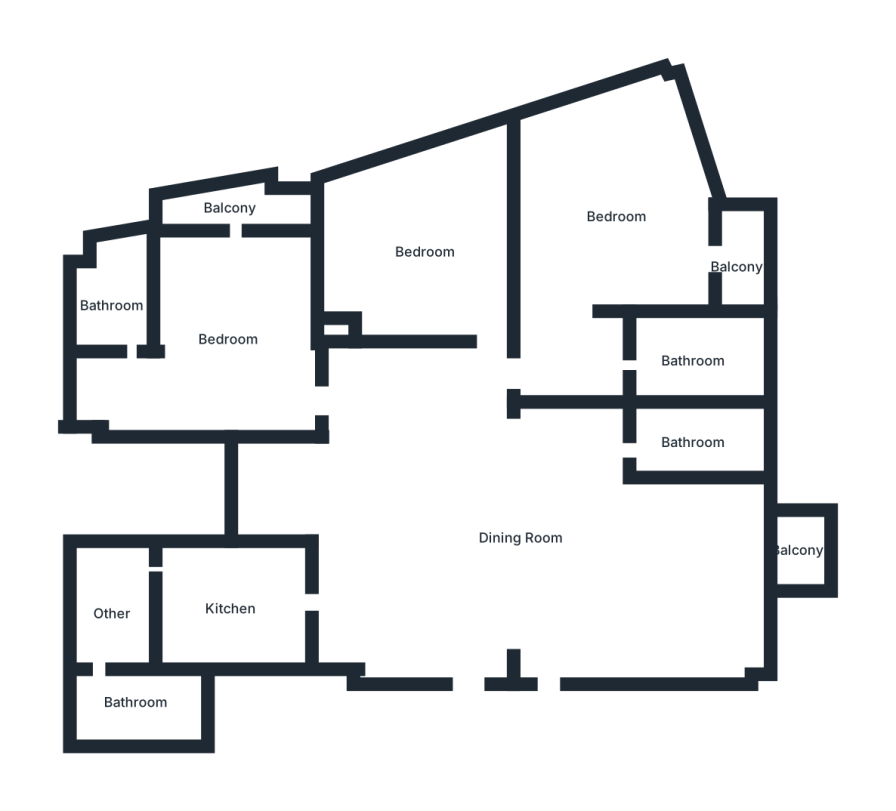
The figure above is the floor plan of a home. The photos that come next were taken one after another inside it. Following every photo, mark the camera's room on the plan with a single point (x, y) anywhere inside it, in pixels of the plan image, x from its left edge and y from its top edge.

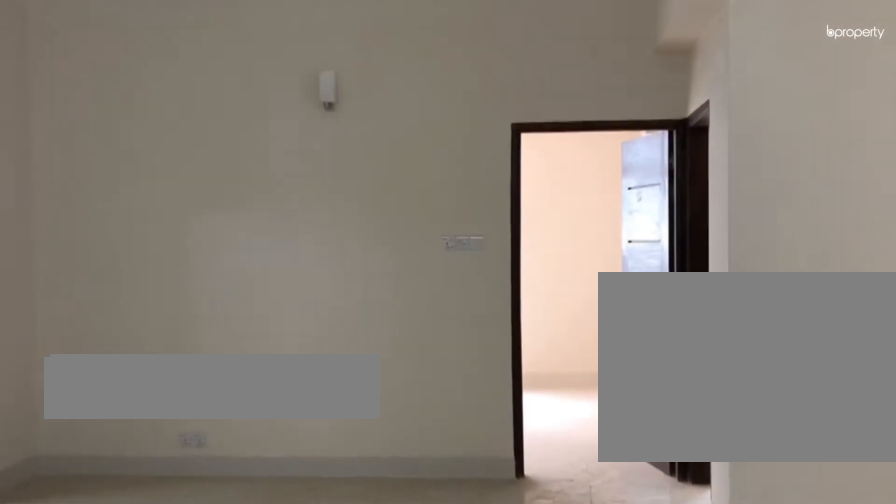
(518, 538)
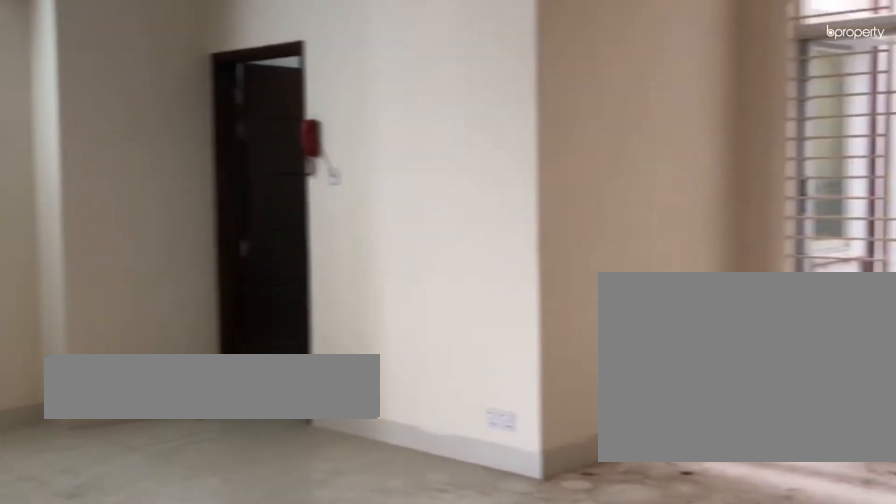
(518, 538)
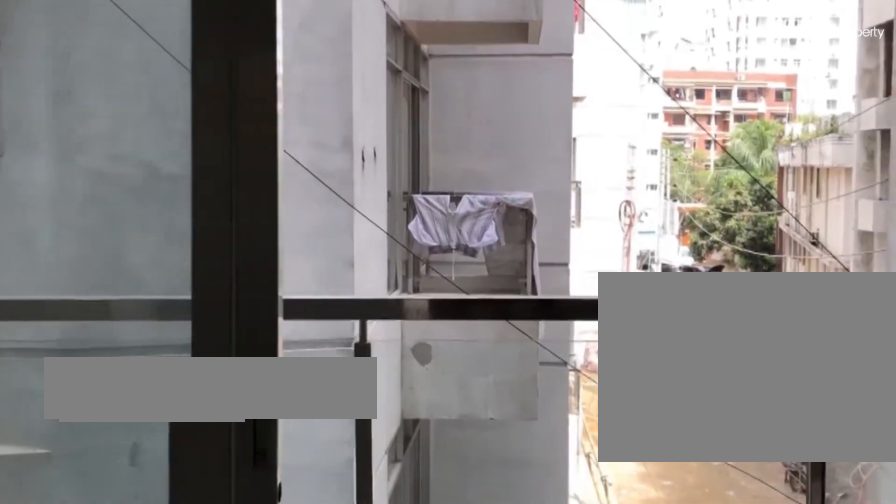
(796, 551)
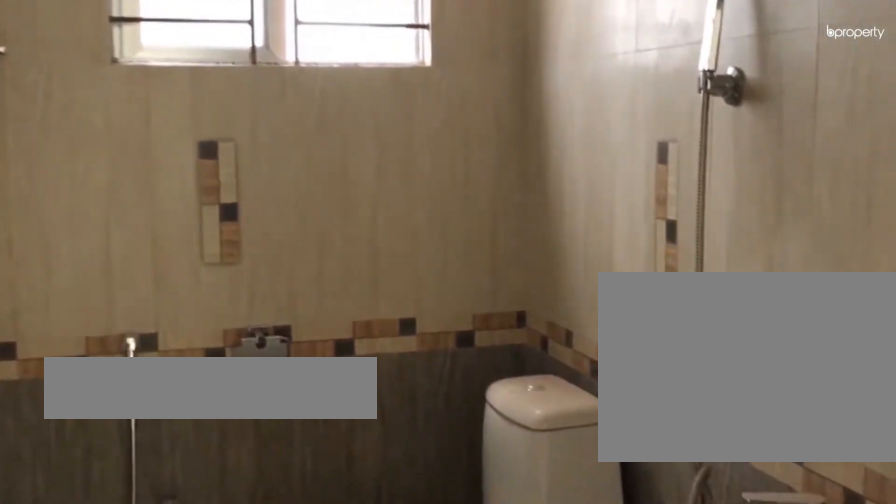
(690, 444)
